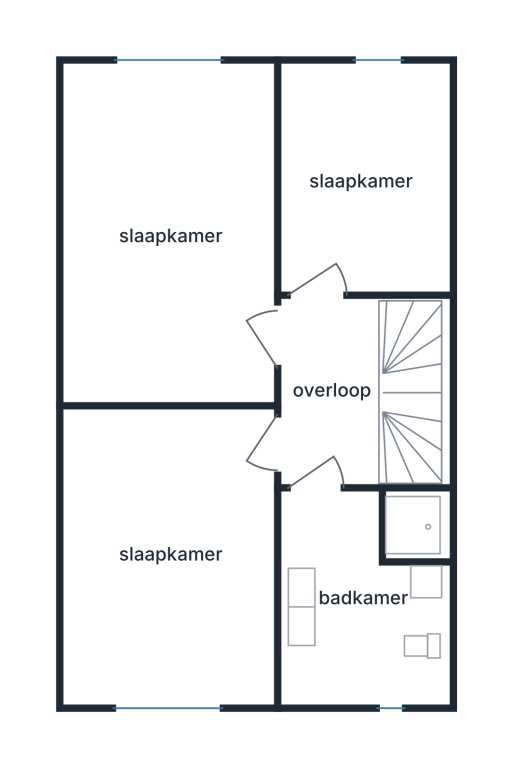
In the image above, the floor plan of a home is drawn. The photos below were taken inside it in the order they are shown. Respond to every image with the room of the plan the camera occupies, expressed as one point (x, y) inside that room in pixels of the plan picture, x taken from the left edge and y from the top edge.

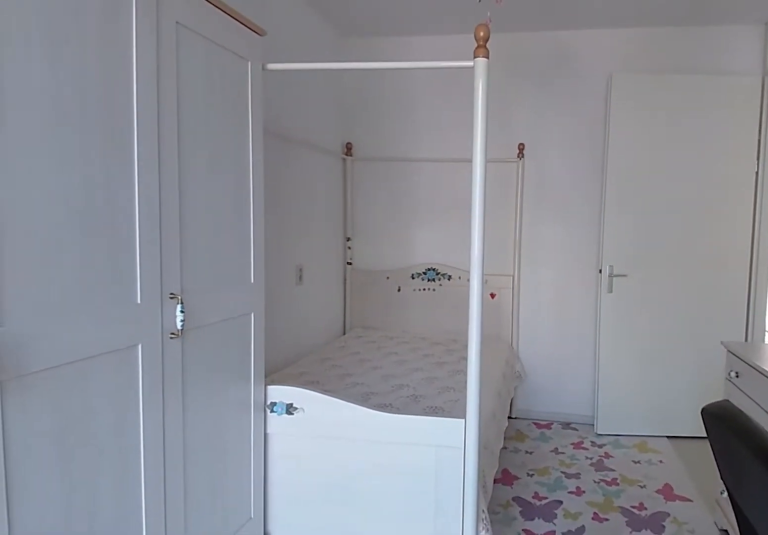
(170, 590)
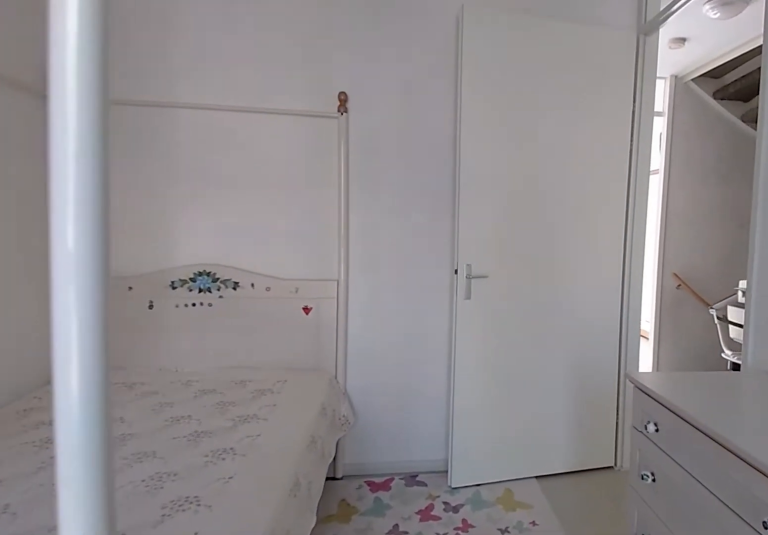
(170, 590)
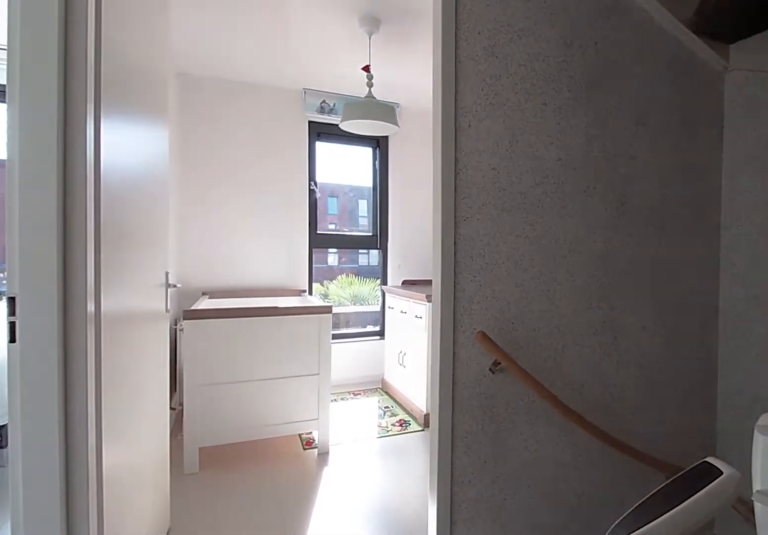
(363, 390)
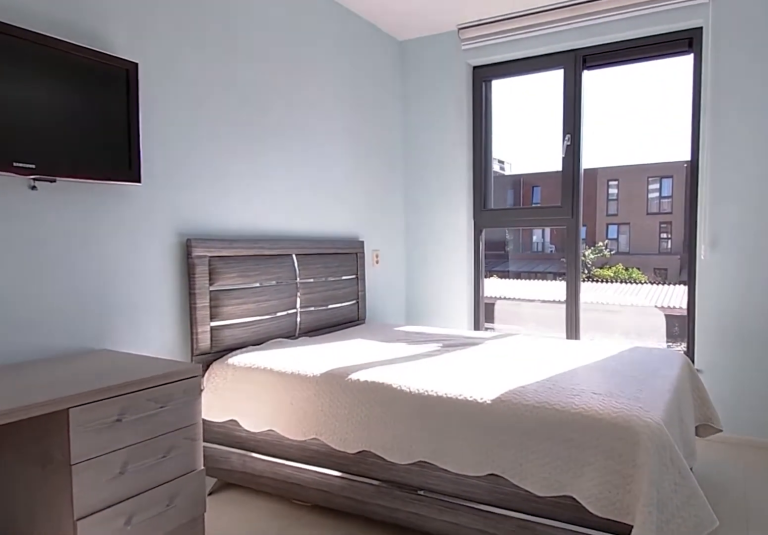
(73, 237)
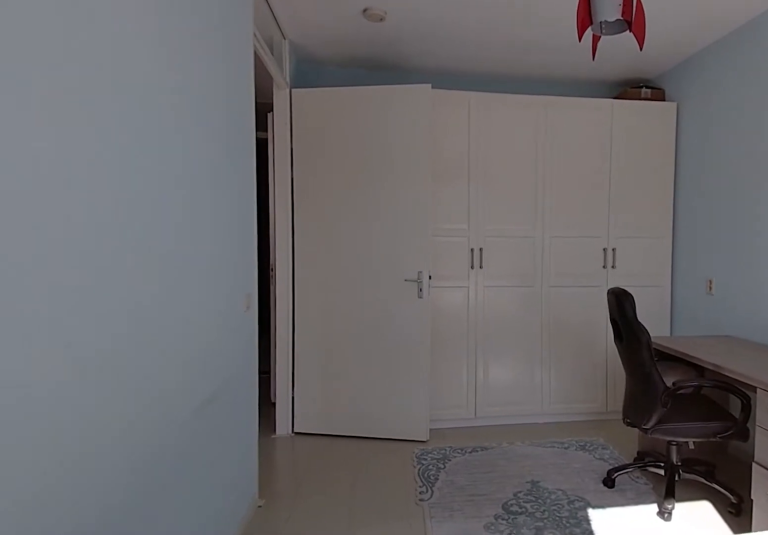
(73, 238)
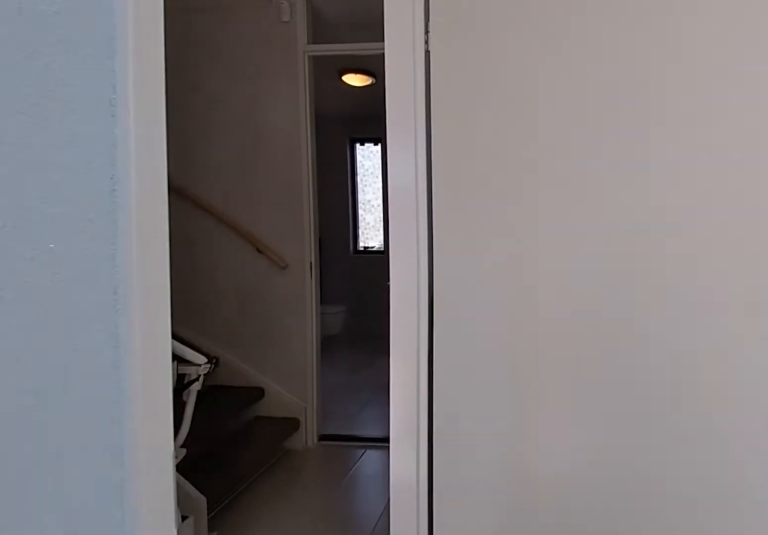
(125, 163)
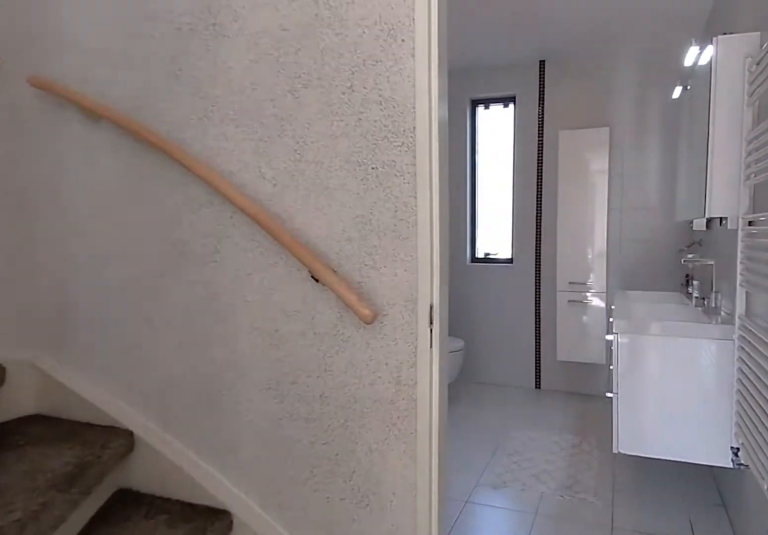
(363, 390)
